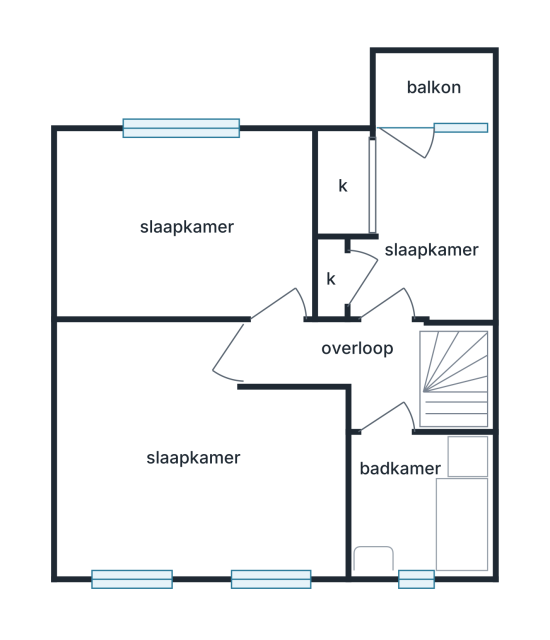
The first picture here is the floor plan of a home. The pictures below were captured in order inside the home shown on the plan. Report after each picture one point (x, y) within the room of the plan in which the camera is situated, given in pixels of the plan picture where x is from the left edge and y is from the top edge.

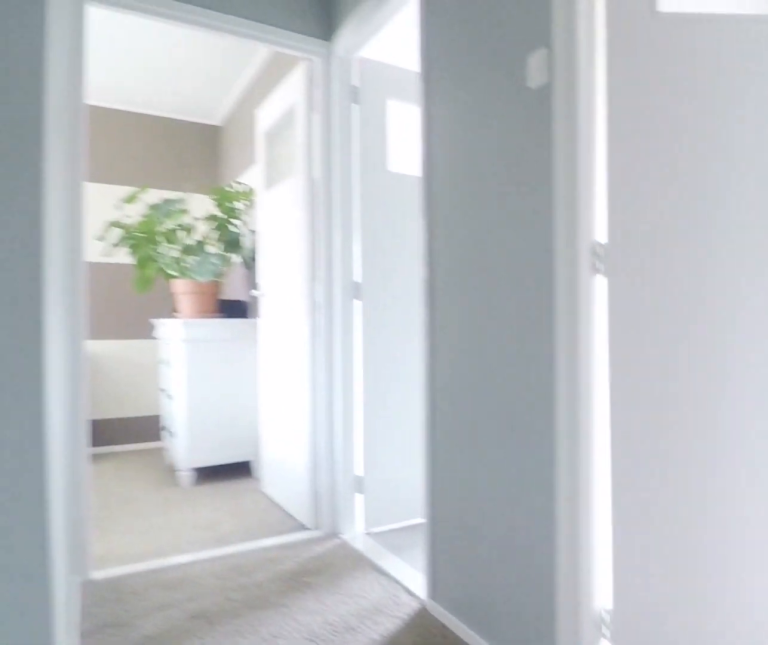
(364, 367)
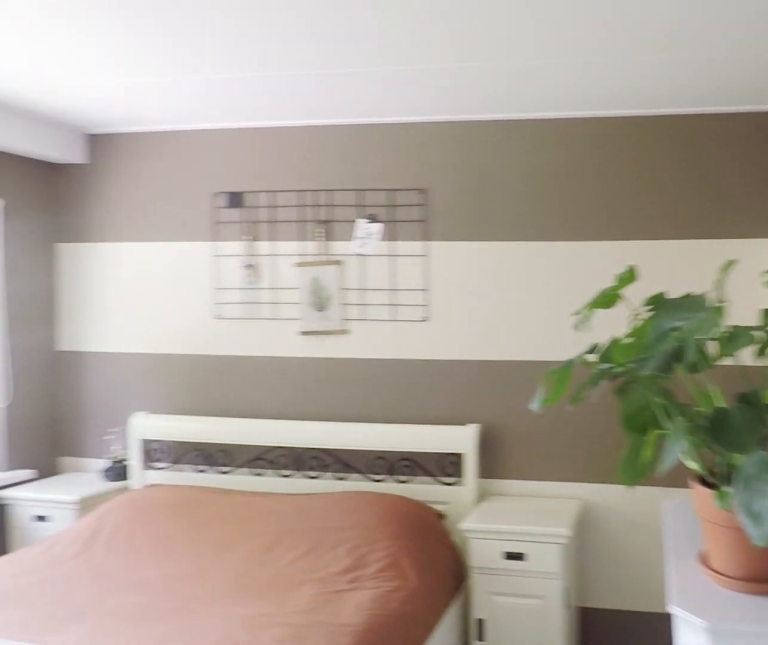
(281, 485)
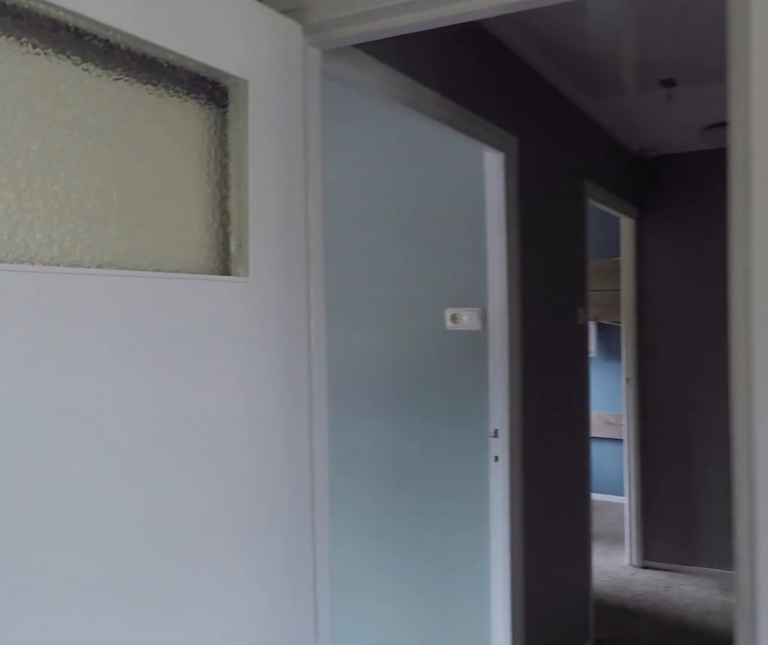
(281, 485)
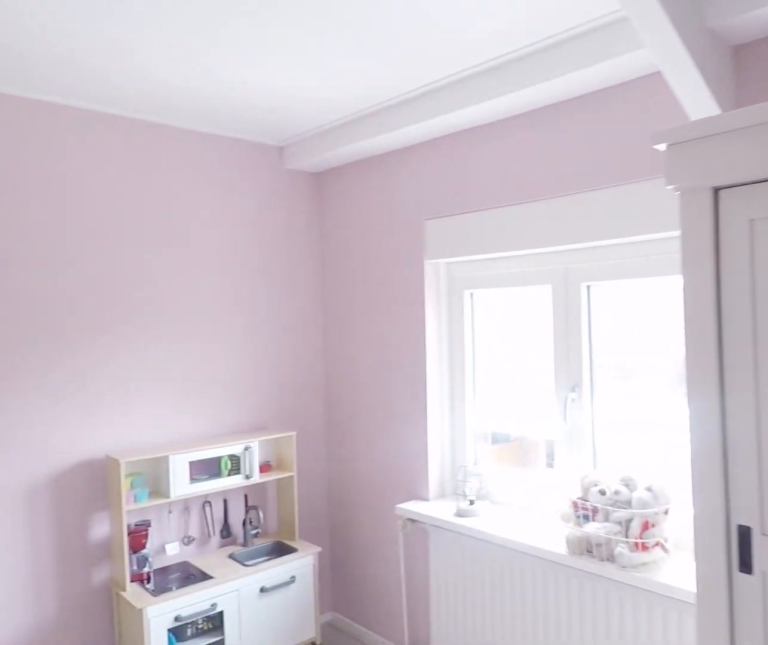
(304, 231)
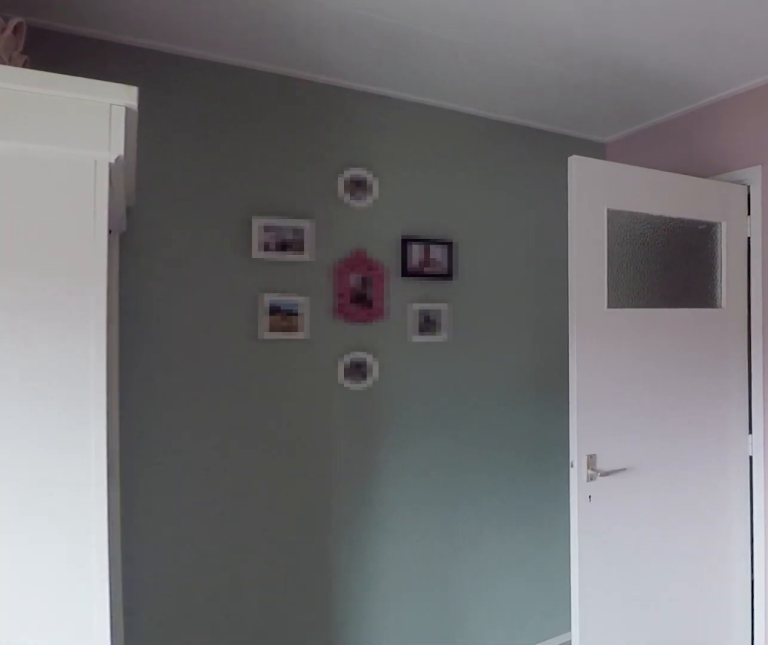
(304, 231)
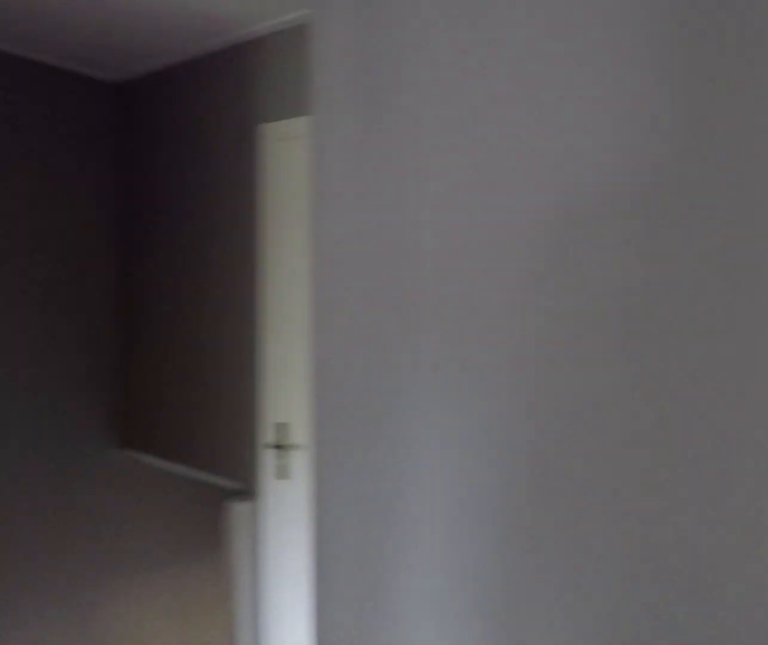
(364, 367)
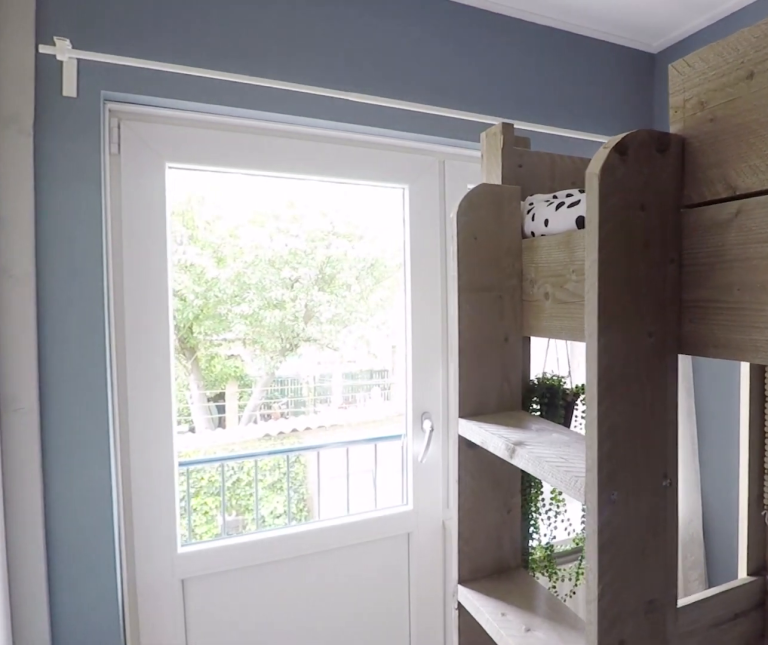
(426, 232)
